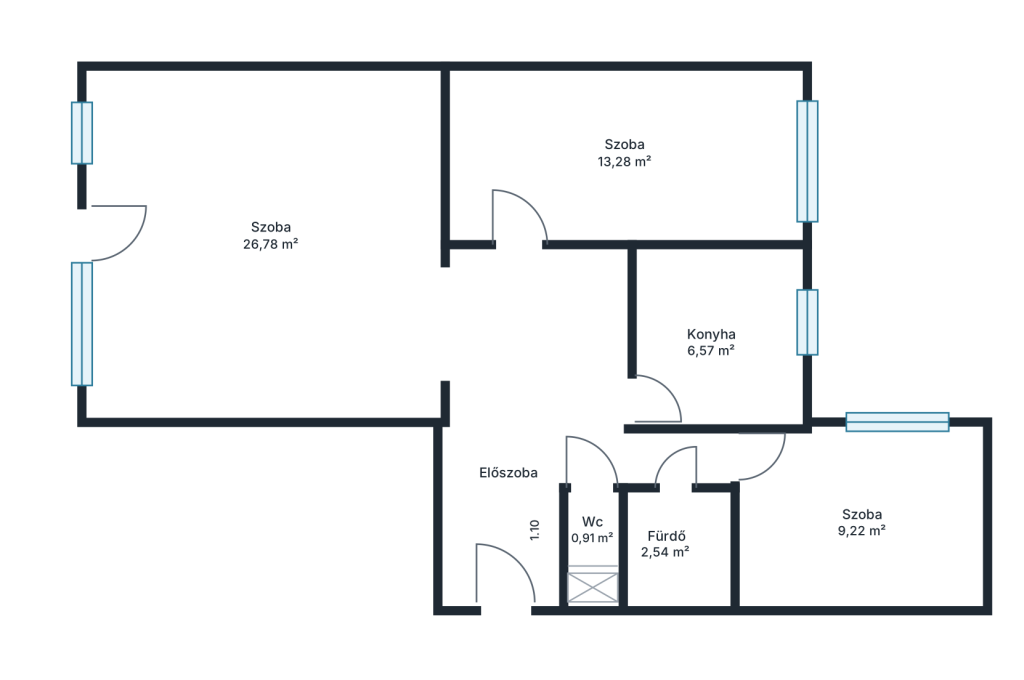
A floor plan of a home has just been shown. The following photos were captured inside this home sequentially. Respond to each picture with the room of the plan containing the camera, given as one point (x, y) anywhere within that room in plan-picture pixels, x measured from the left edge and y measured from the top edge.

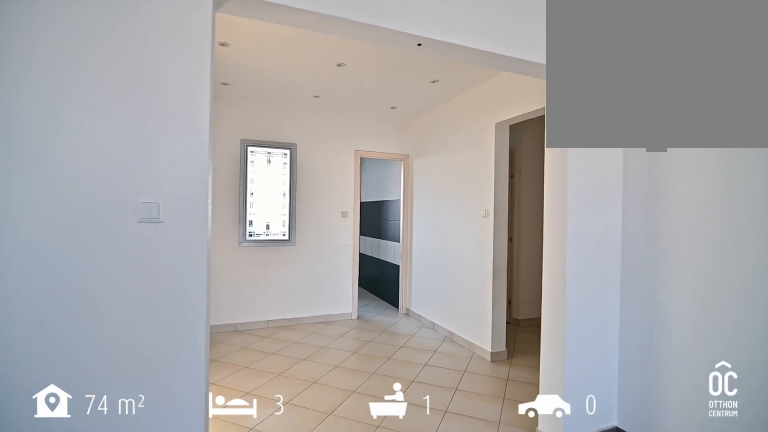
(444, 329)
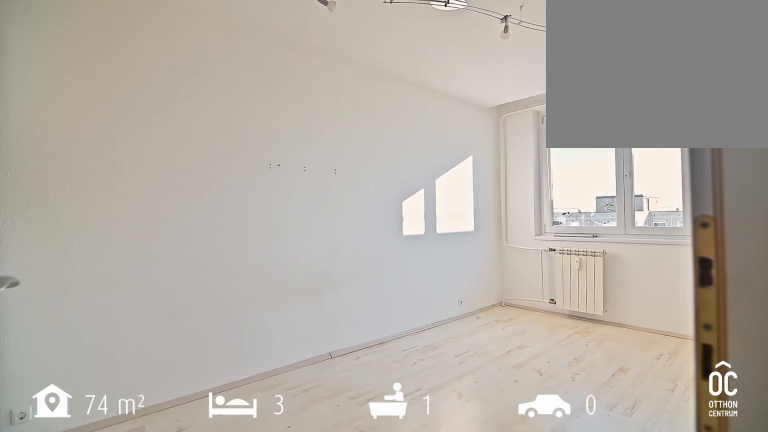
(622, 156)
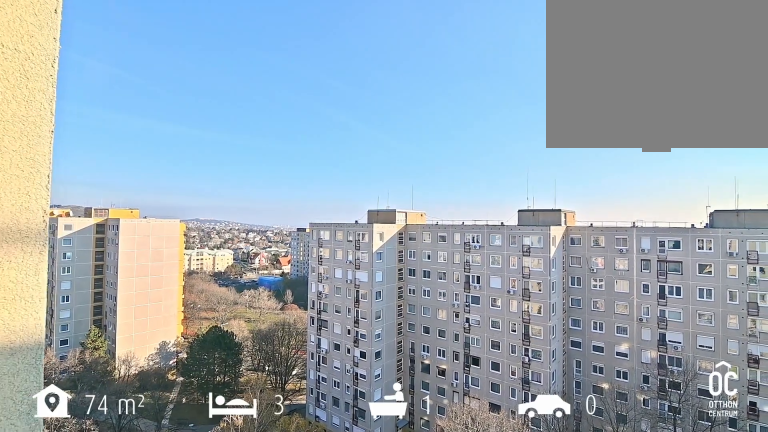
(711, 336)
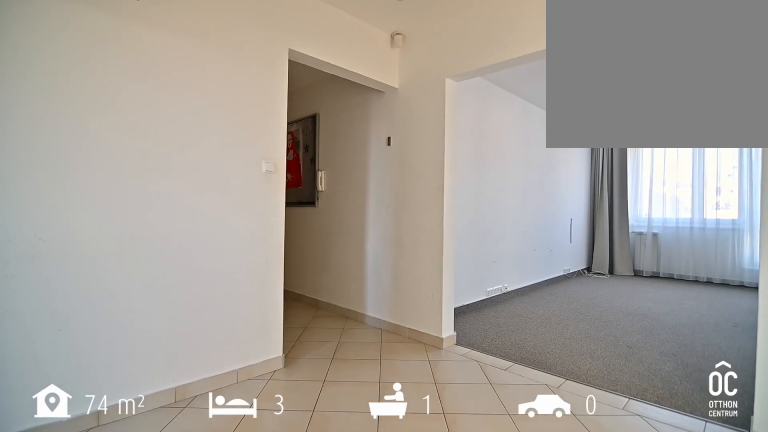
(533, 332)
